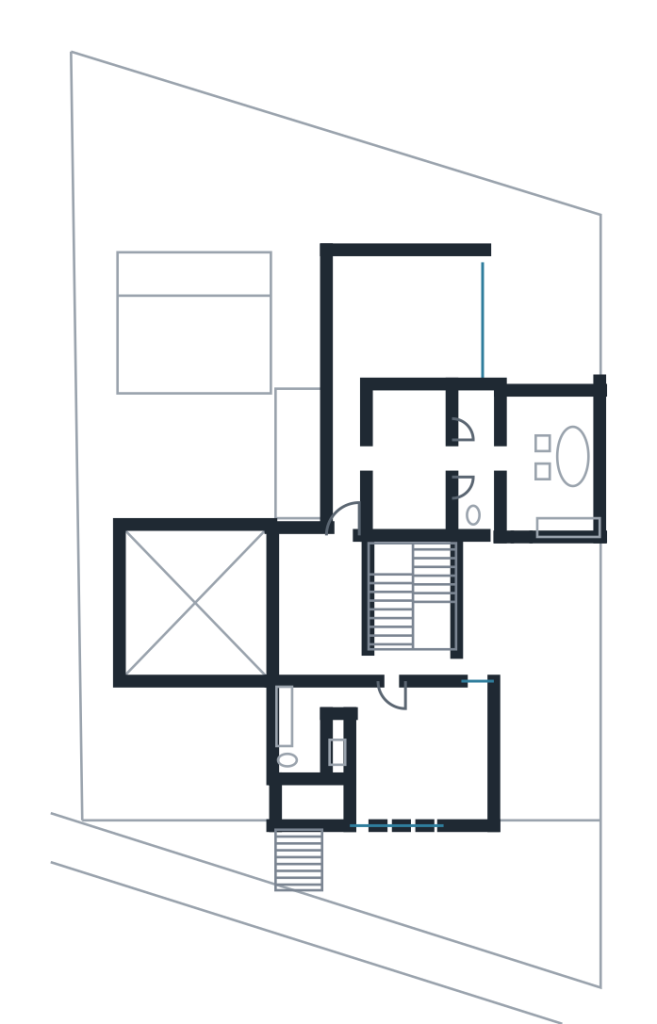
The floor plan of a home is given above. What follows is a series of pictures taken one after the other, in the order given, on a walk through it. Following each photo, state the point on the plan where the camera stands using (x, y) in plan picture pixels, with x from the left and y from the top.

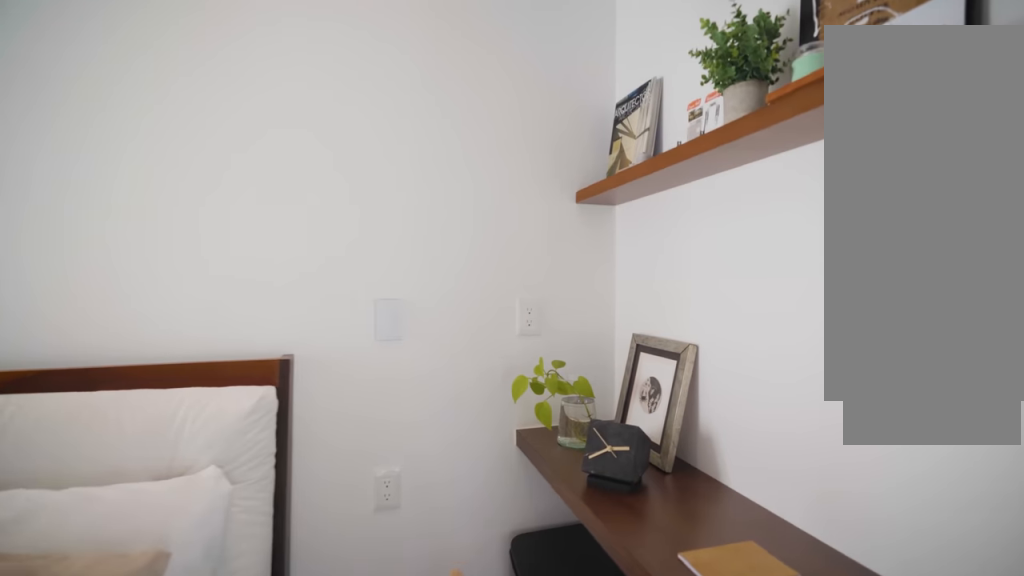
(413, 786)
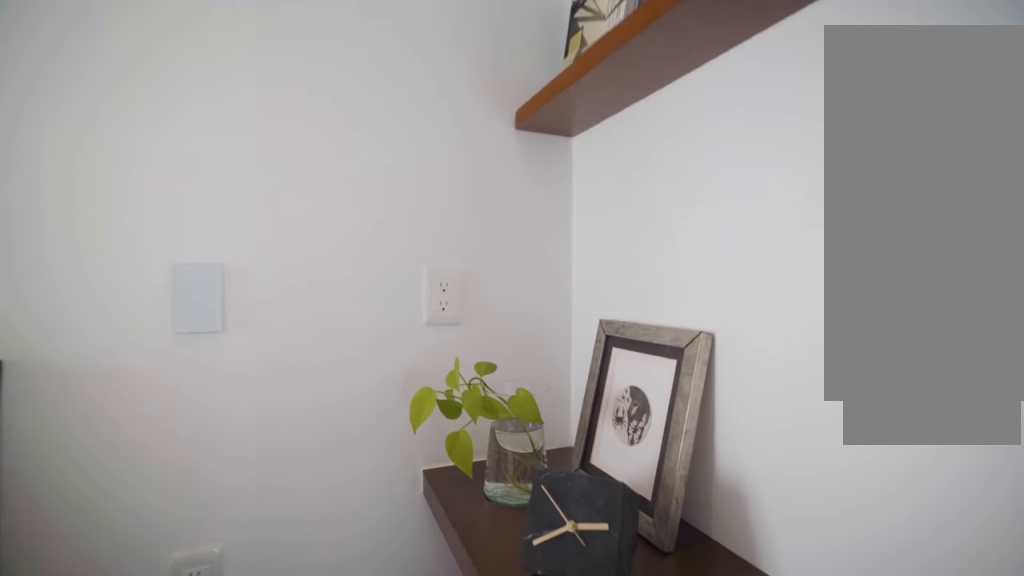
(444, 793)
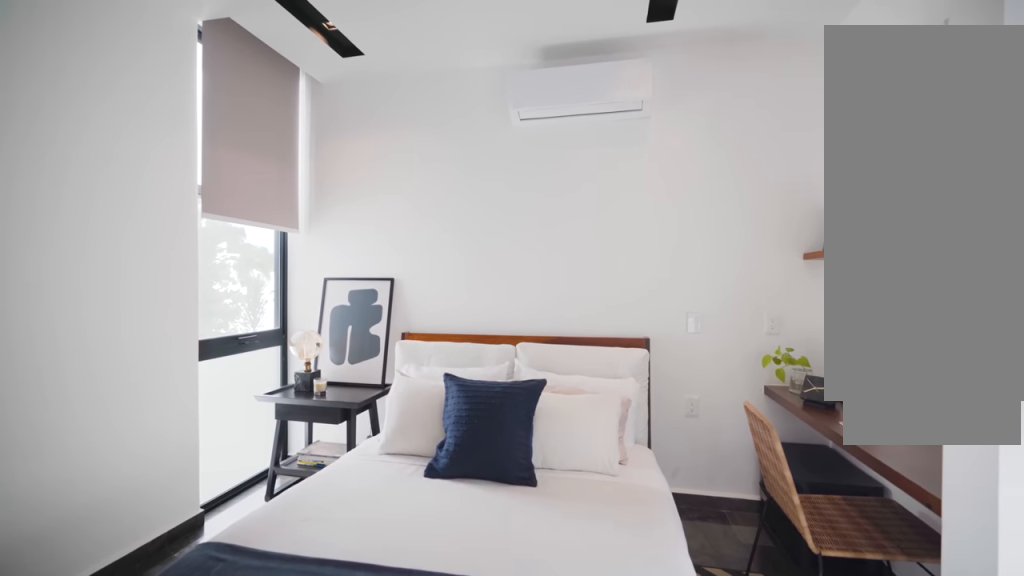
(390, 788)
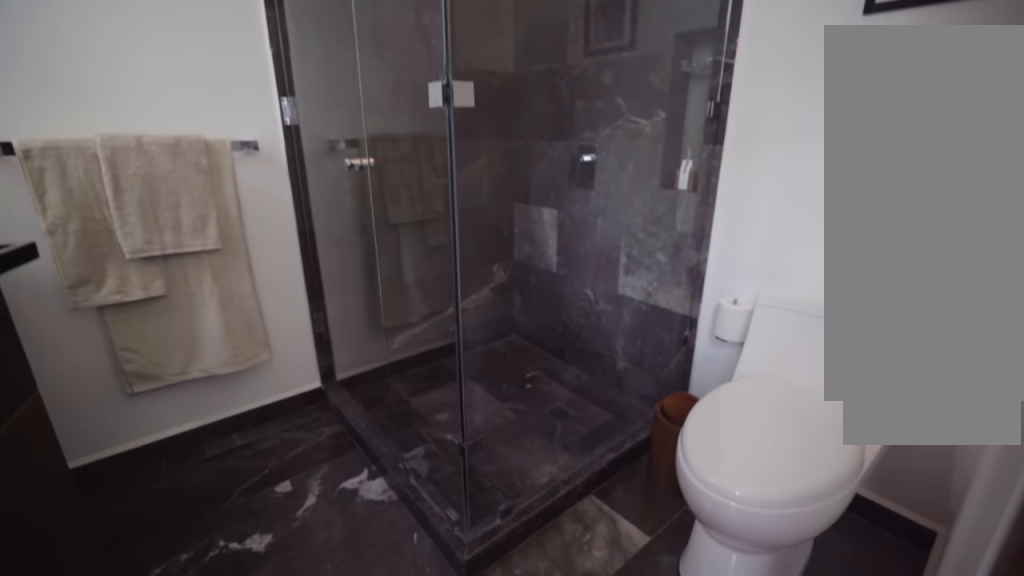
(309, 779)
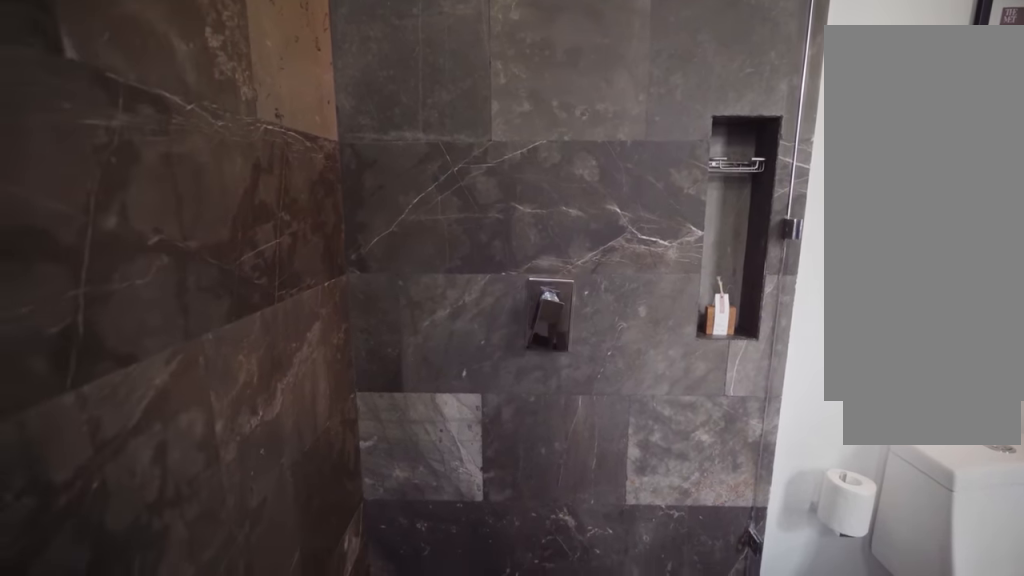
(298, 730)
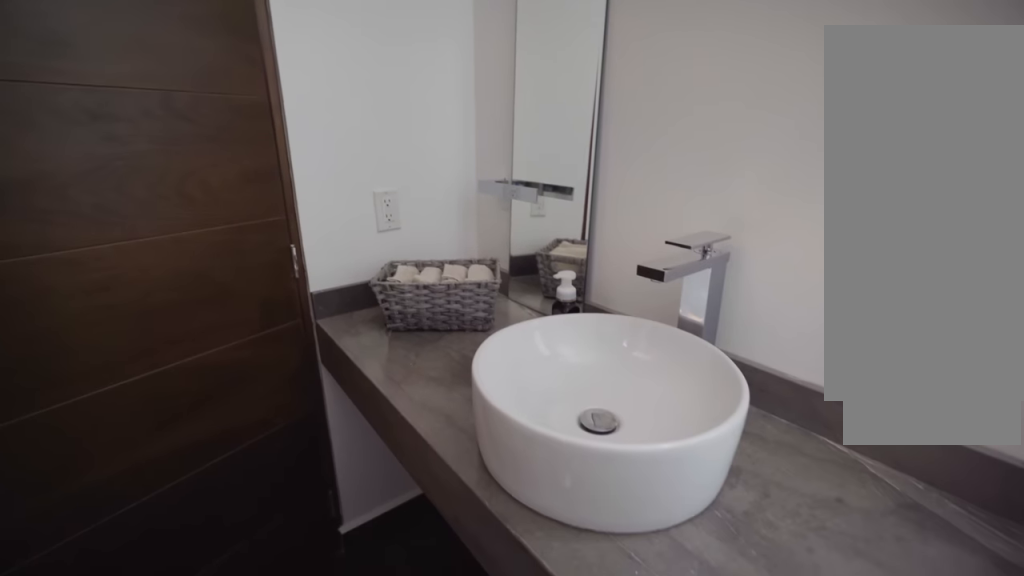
(313, 751)
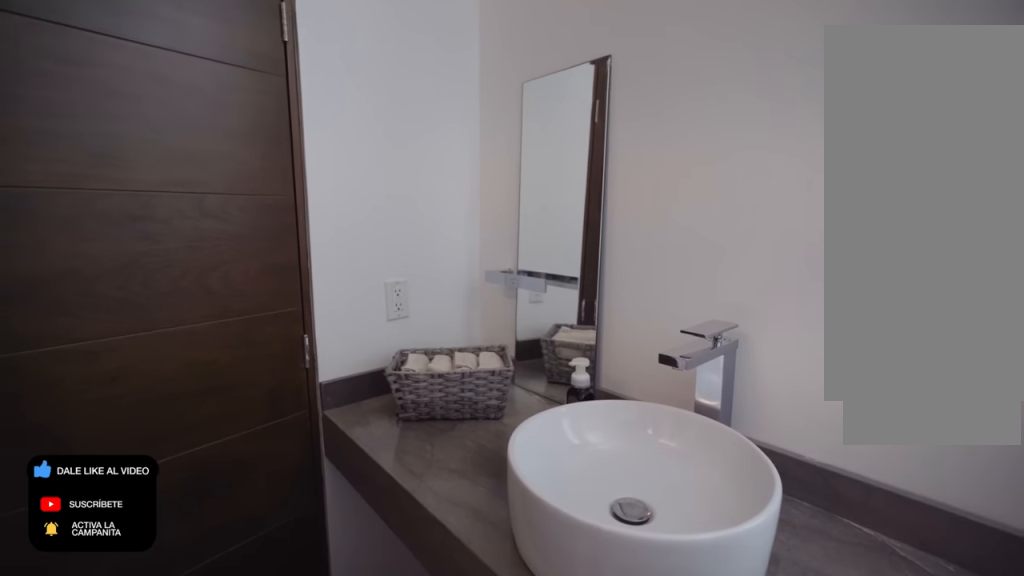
(327, 745)
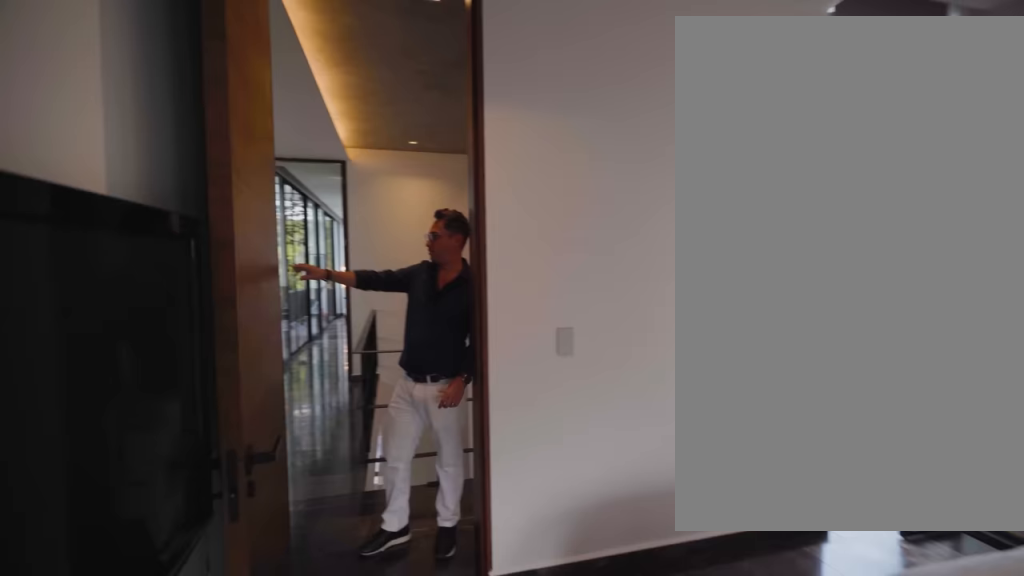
(387, 787)
